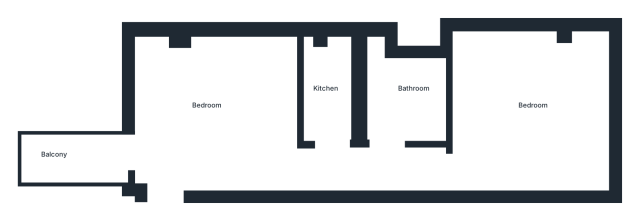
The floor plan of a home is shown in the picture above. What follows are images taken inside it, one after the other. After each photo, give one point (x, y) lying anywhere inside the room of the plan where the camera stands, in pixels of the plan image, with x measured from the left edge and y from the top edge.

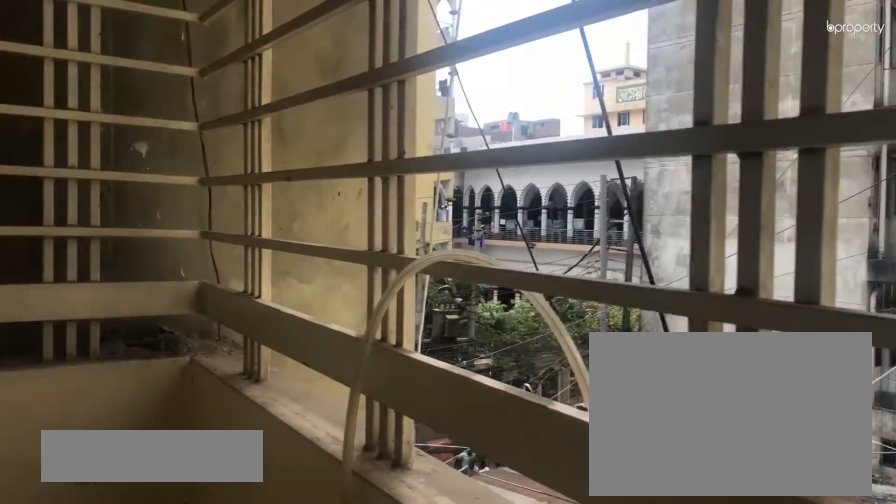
(76, 156)
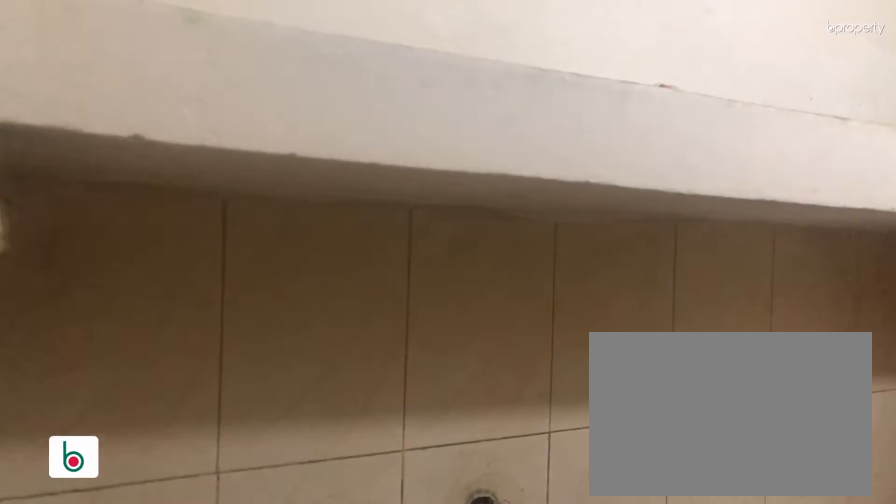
(328, 96)
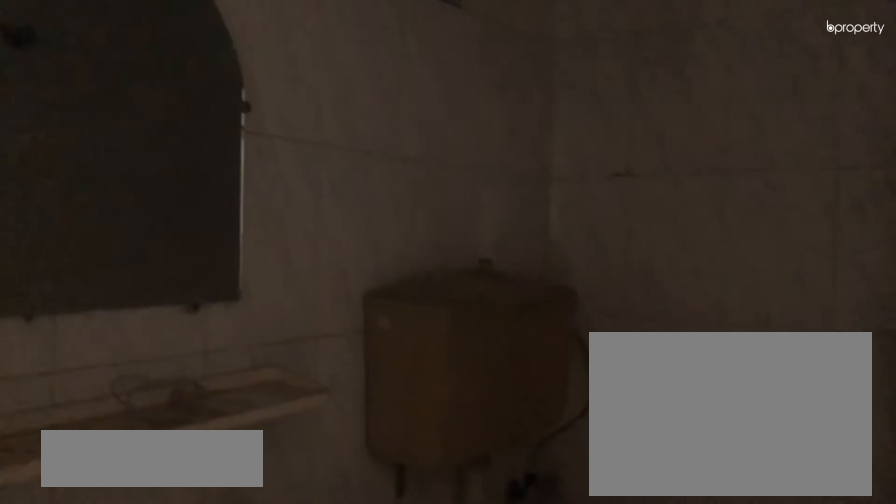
(402, 102)
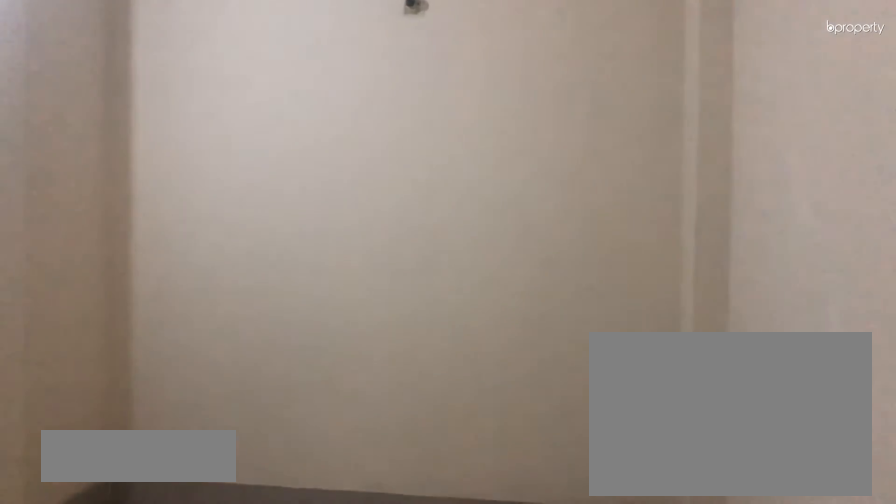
(522, 105)
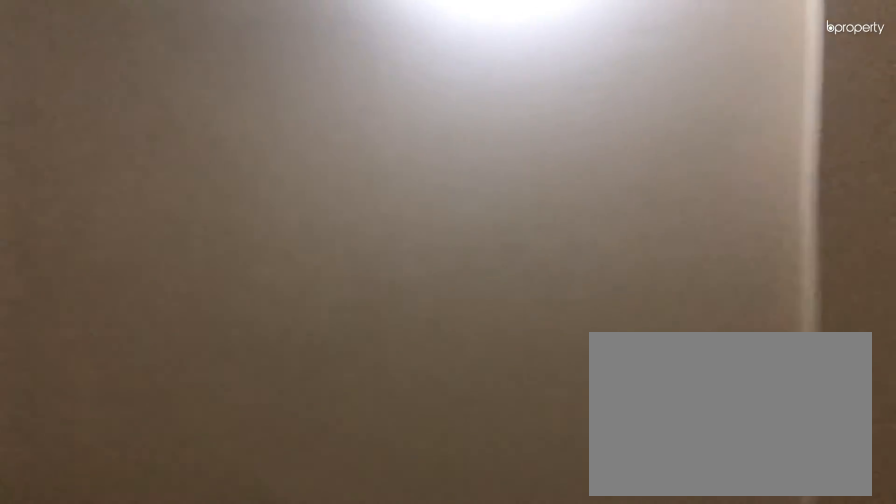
(522, 105)
